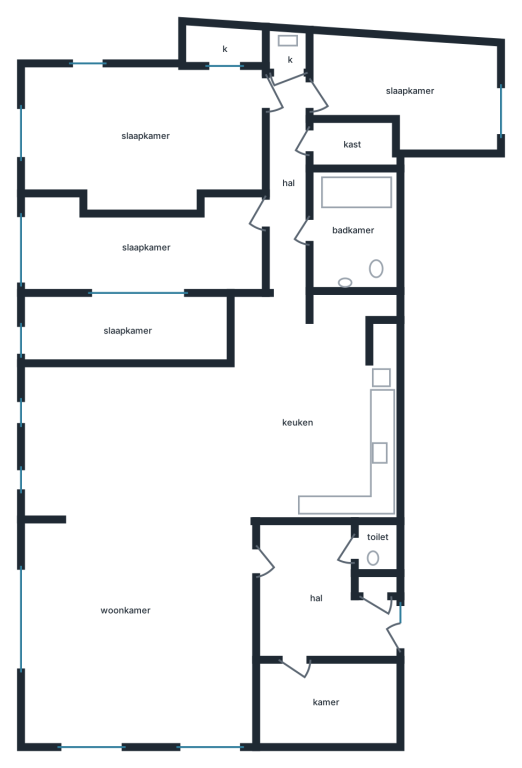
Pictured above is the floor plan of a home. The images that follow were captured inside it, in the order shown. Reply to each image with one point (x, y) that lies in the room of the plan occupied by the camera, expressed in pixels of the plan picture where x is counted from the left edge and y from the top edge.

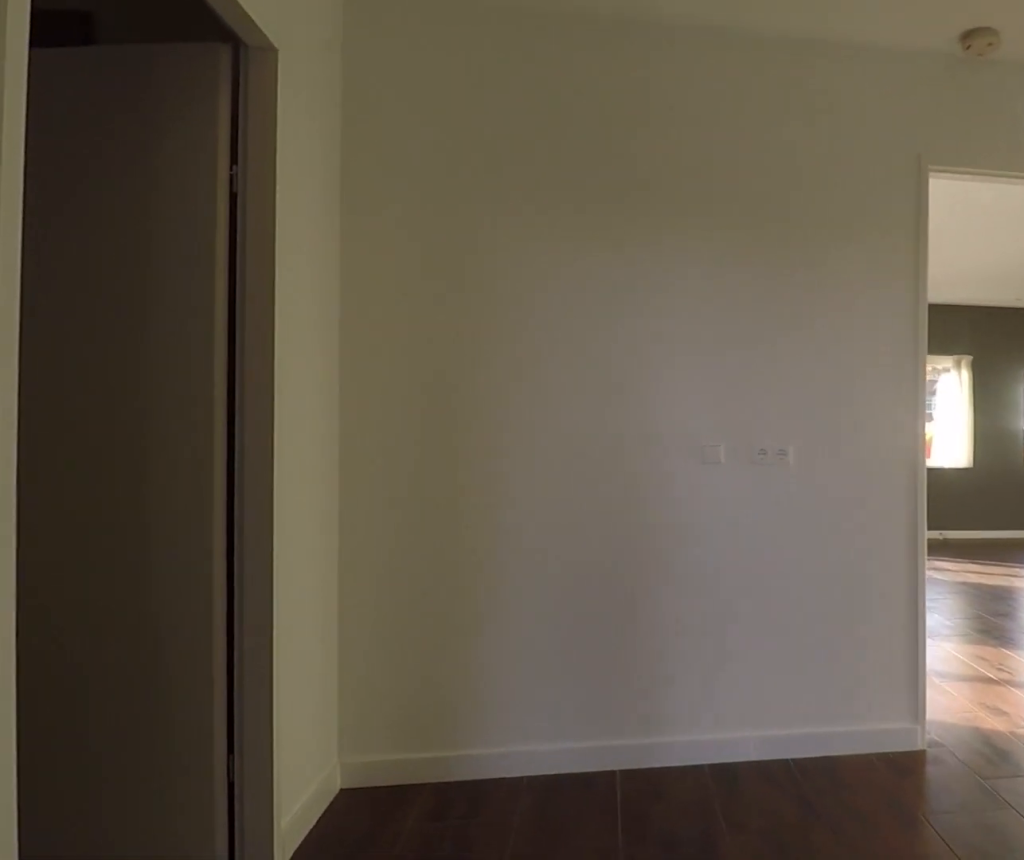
(316, 596)
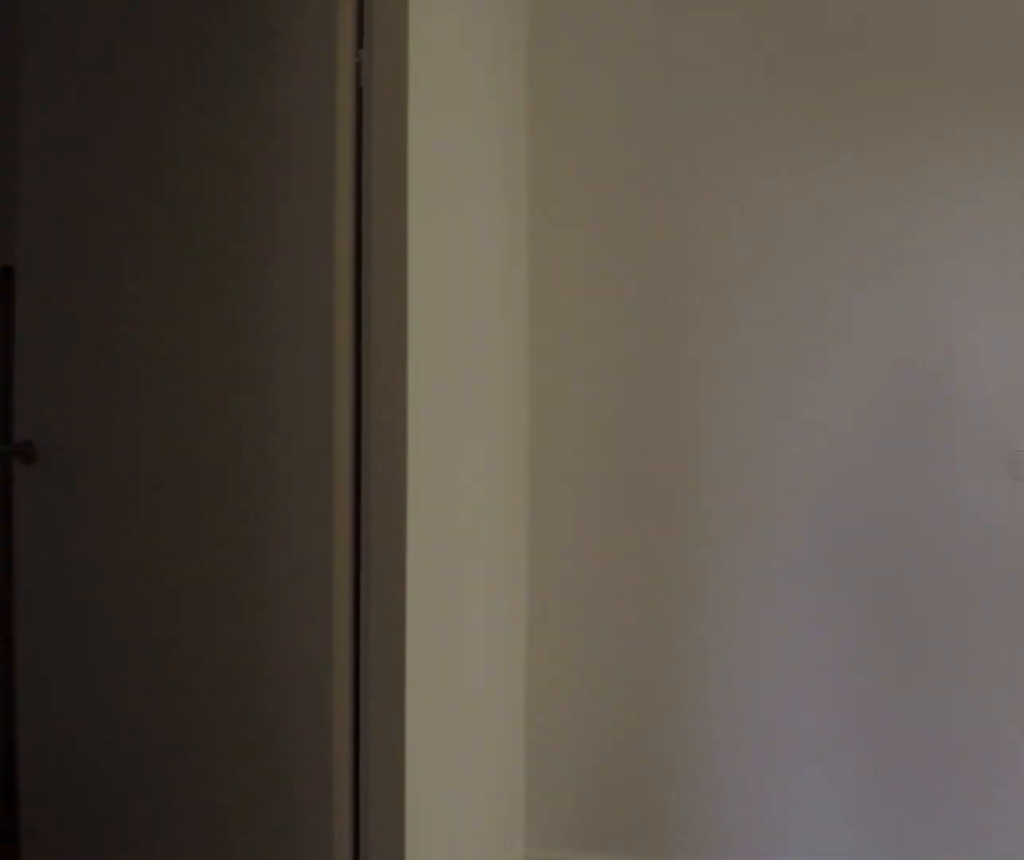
(316, 596)
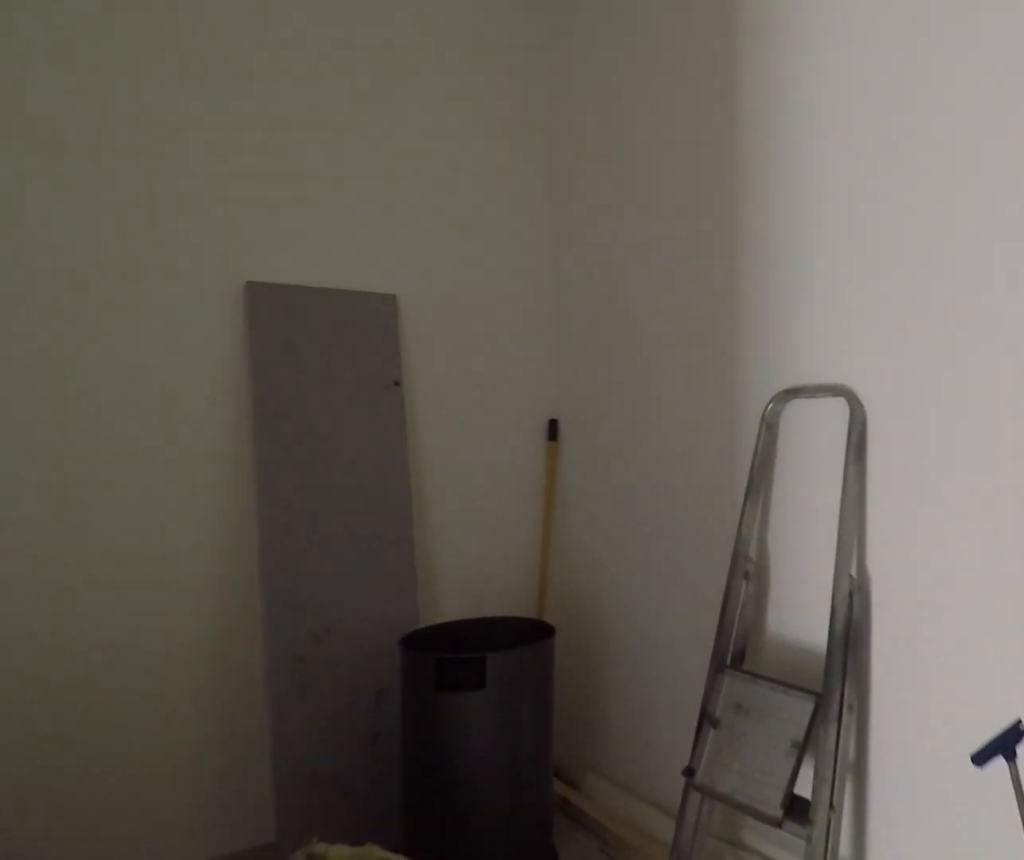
(325, 700)
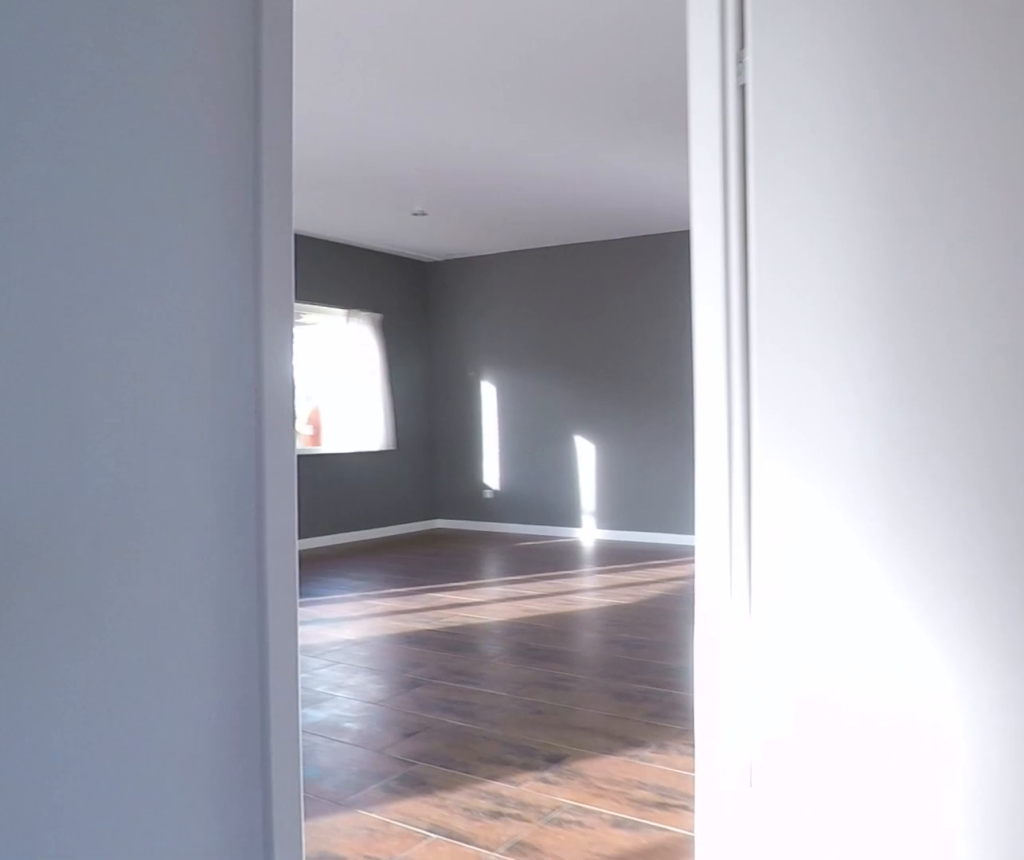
(316, 596)
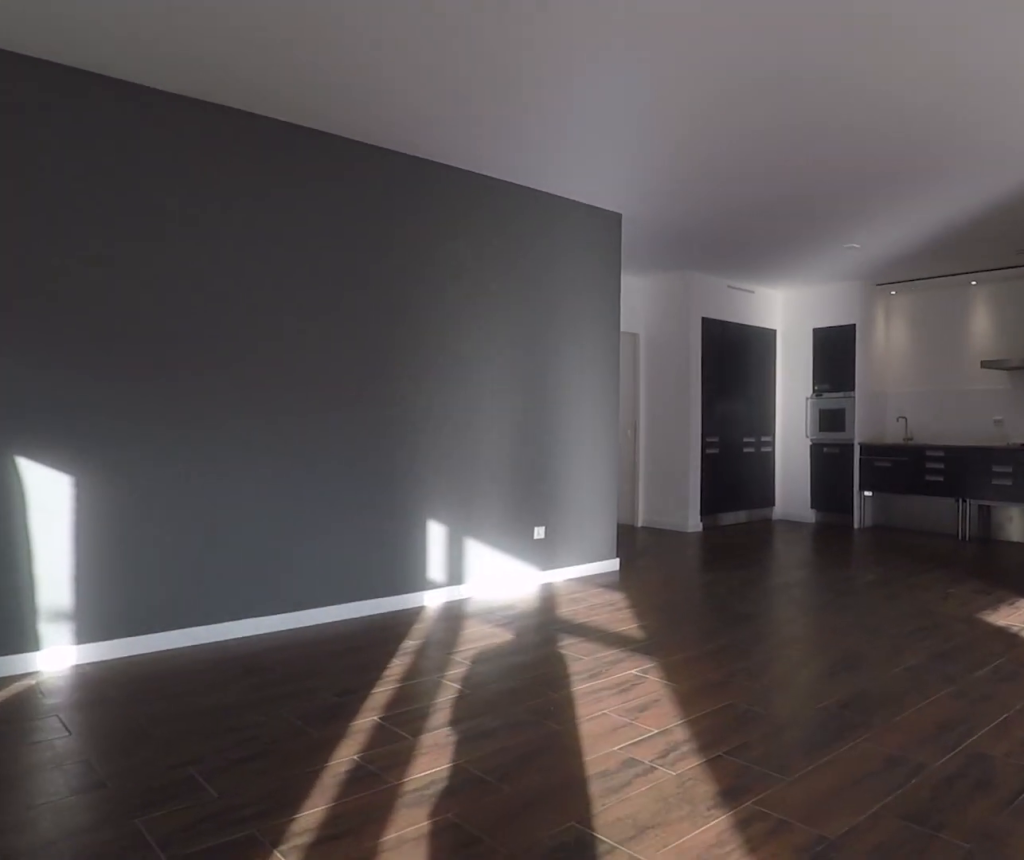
(137, 557)
